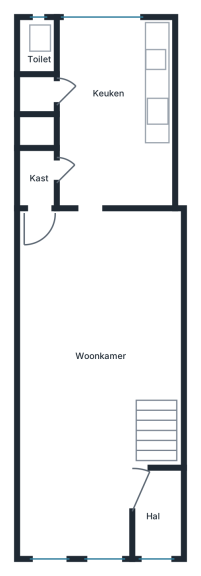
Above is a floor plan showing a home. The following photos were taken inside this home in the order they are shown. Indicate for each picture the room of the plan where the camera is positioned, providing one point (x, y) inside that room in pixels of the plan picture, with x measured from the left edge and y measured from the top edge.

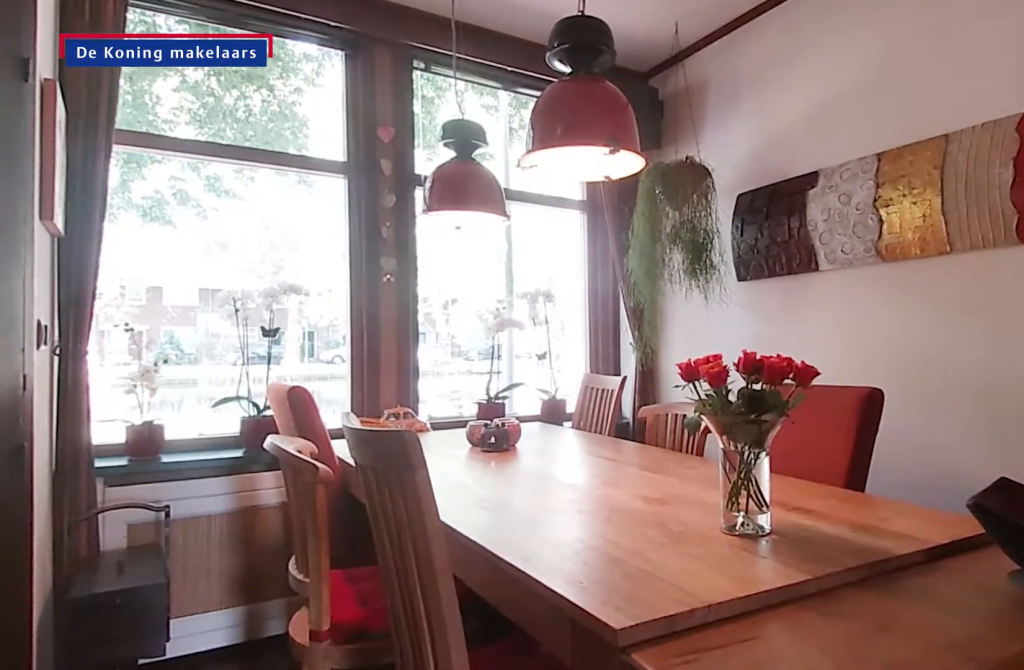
(85, 410)
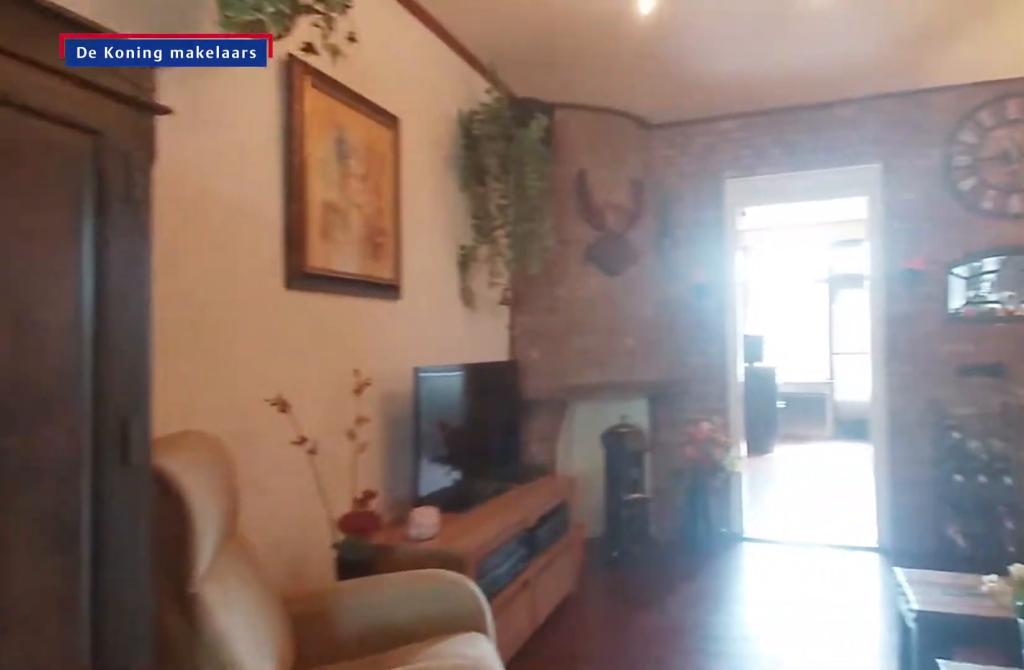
(85, 410)
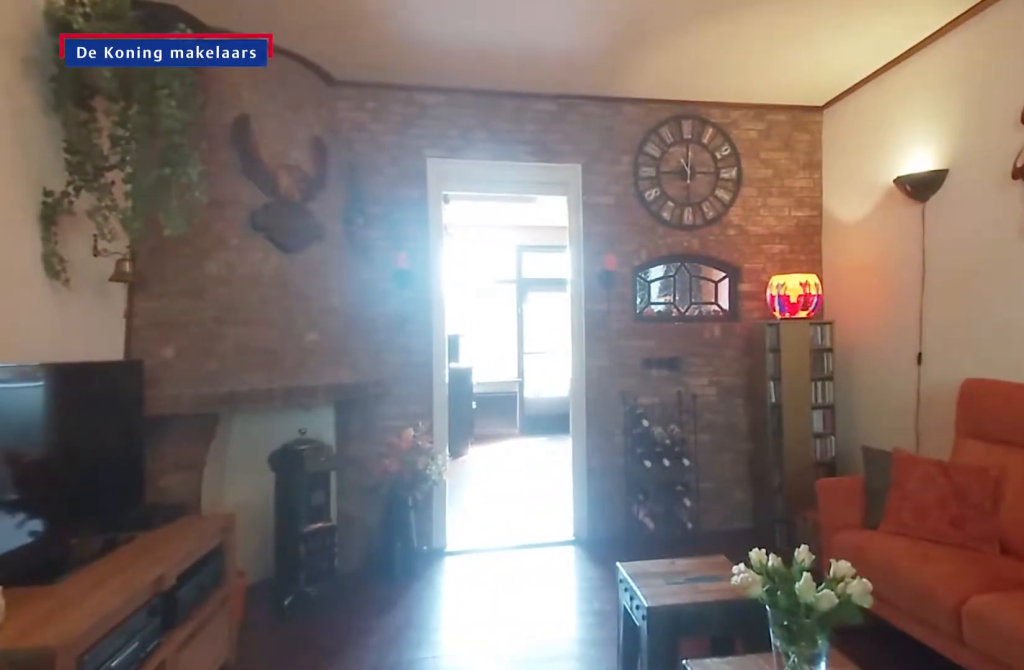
(85, 410)
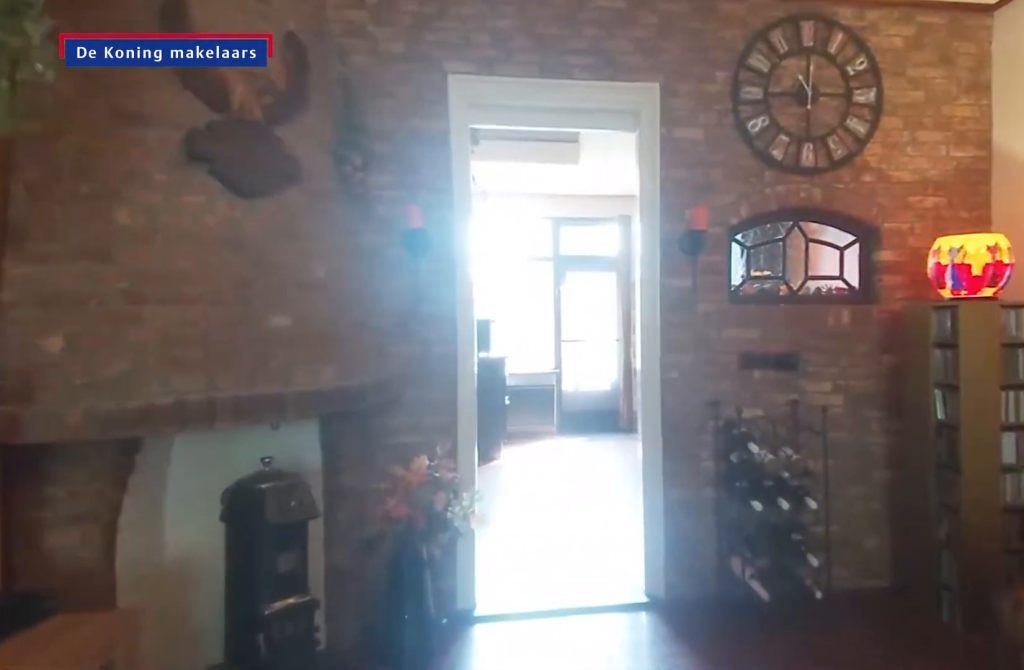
(85, 410)
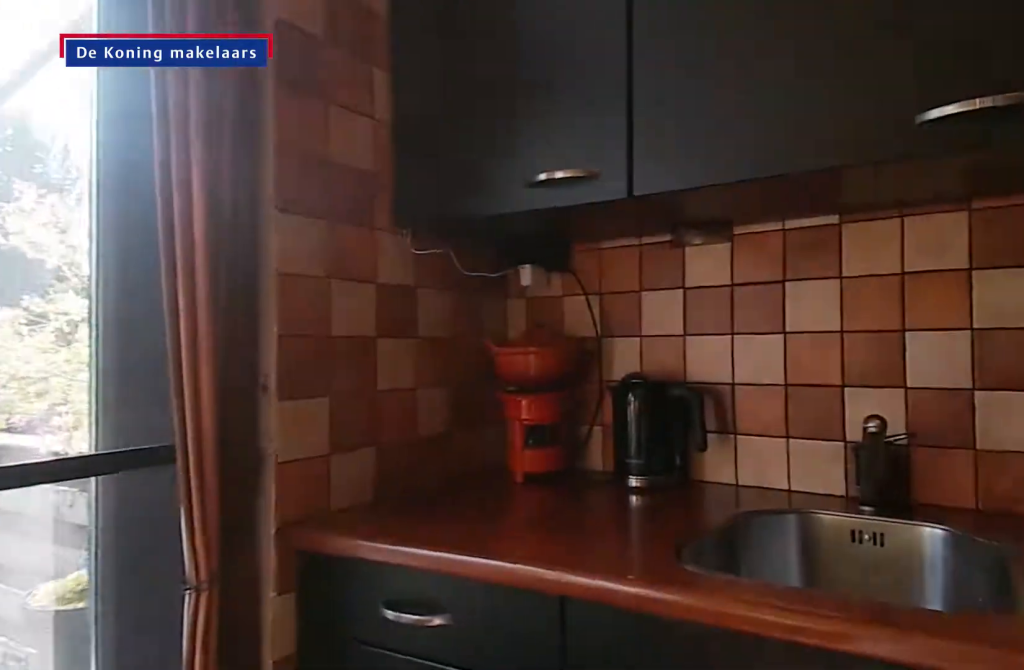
(91, 70)
